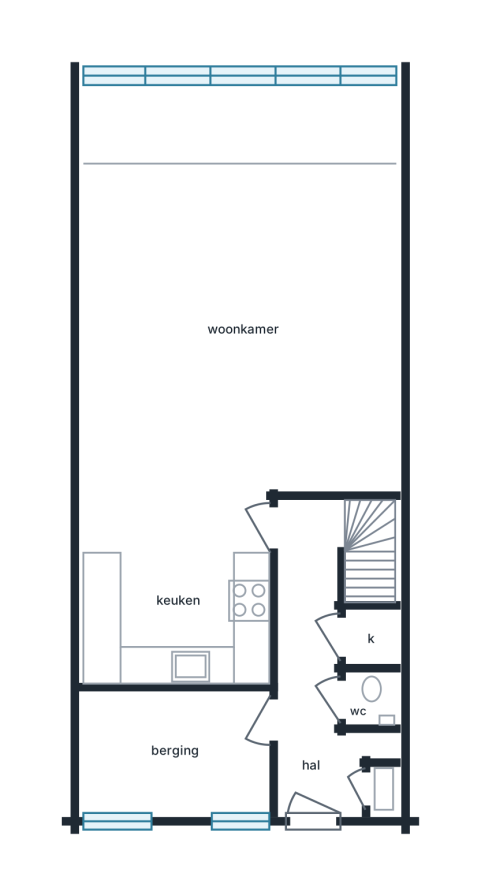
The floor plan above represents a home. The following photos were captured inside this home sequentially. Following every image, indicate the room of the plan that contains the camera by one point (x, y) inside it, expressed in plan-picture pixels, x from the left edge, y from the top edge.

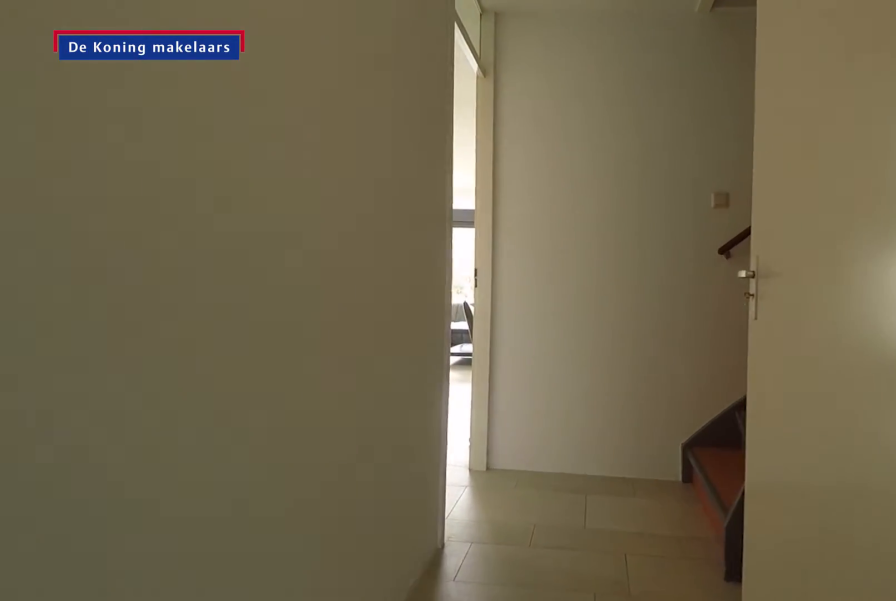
(315, 670)
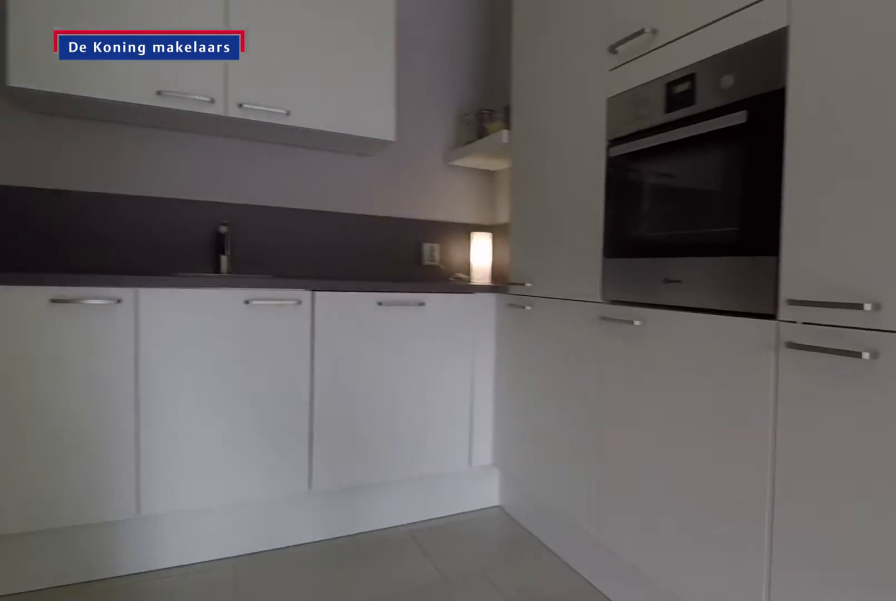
(176, 590)
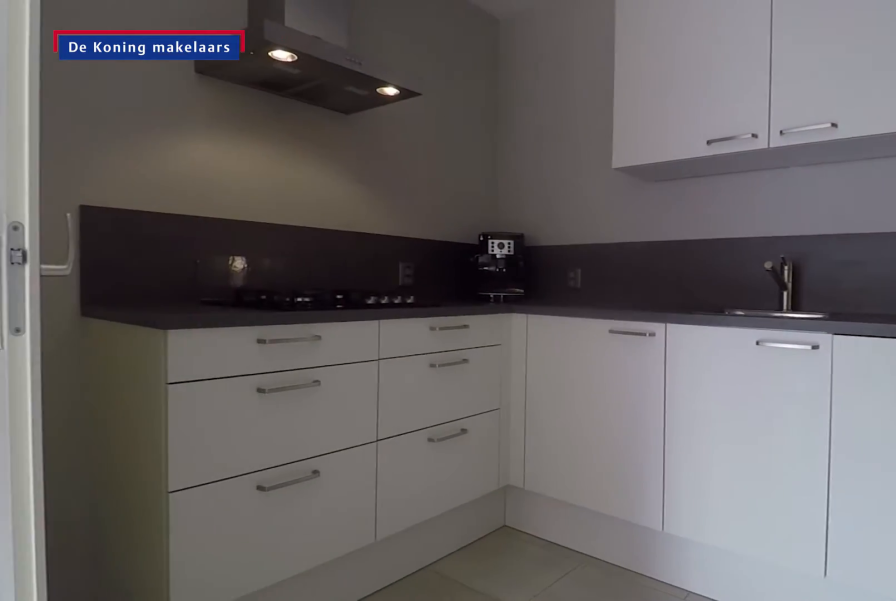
(176, 590)
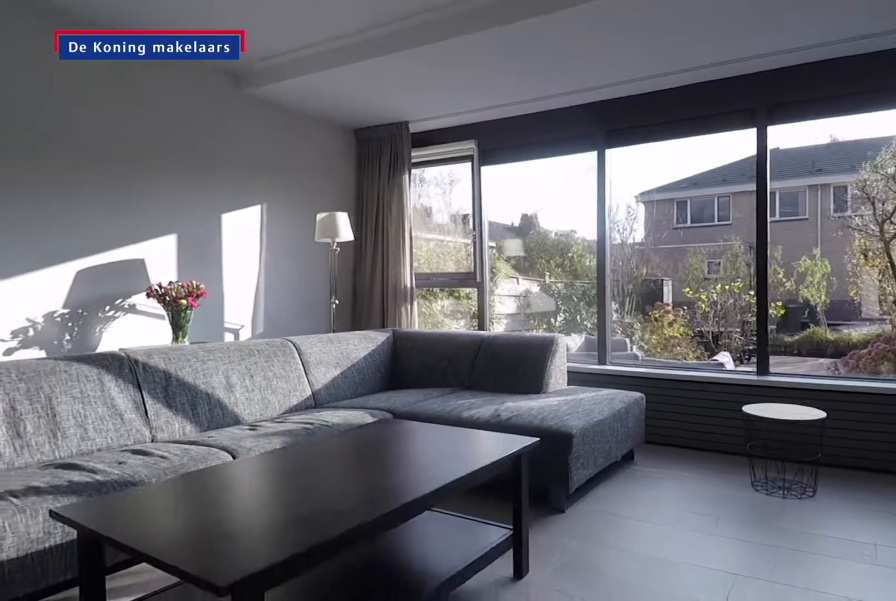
(264, 244)
